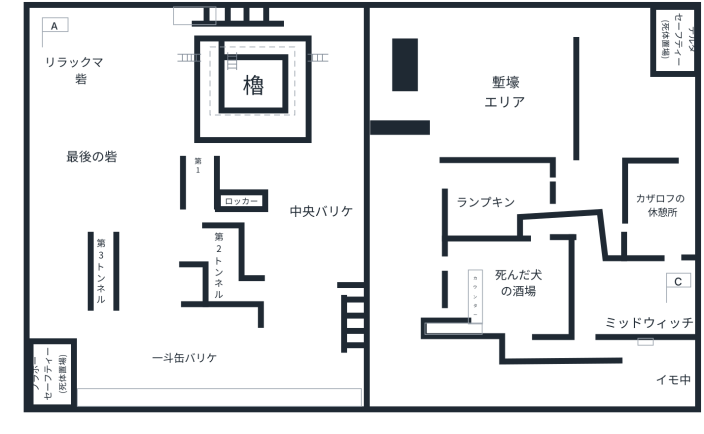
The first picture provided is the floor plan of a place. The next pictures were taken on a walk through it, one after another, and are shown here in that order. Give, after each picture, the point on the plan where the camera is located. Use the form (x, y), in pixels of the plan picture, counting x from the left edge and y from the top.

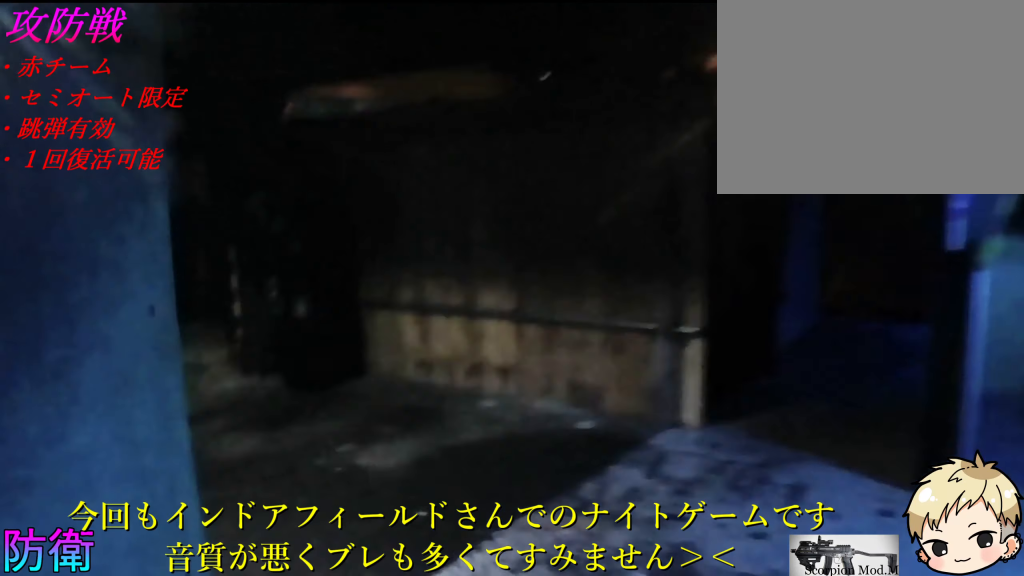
(125, 216)
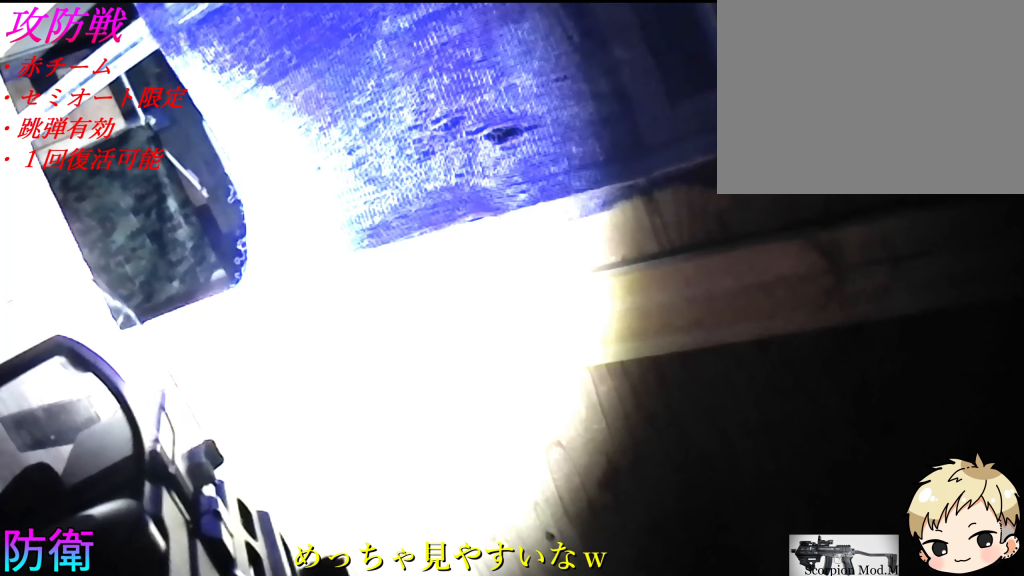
(200, 194)
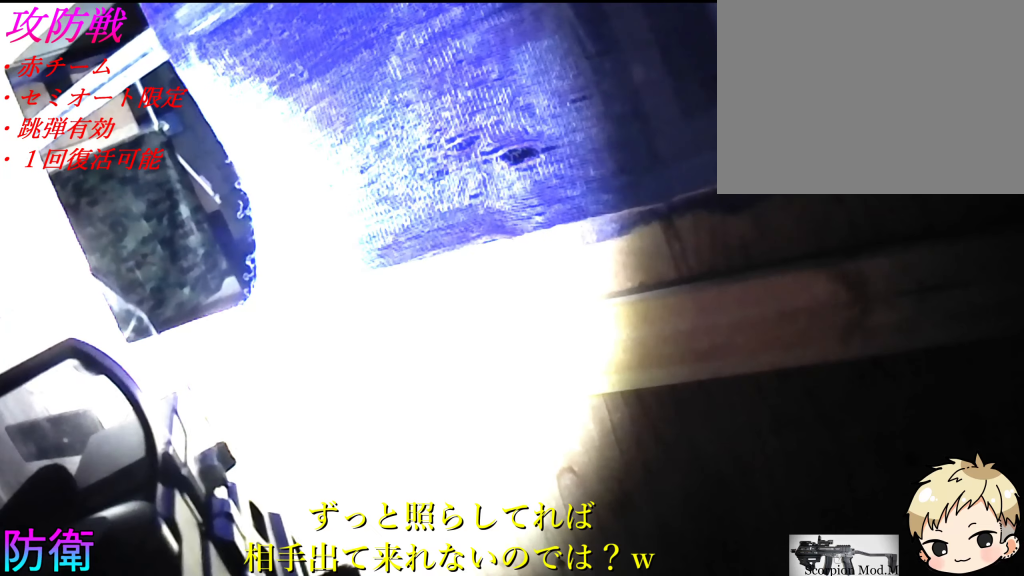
(200, 194)
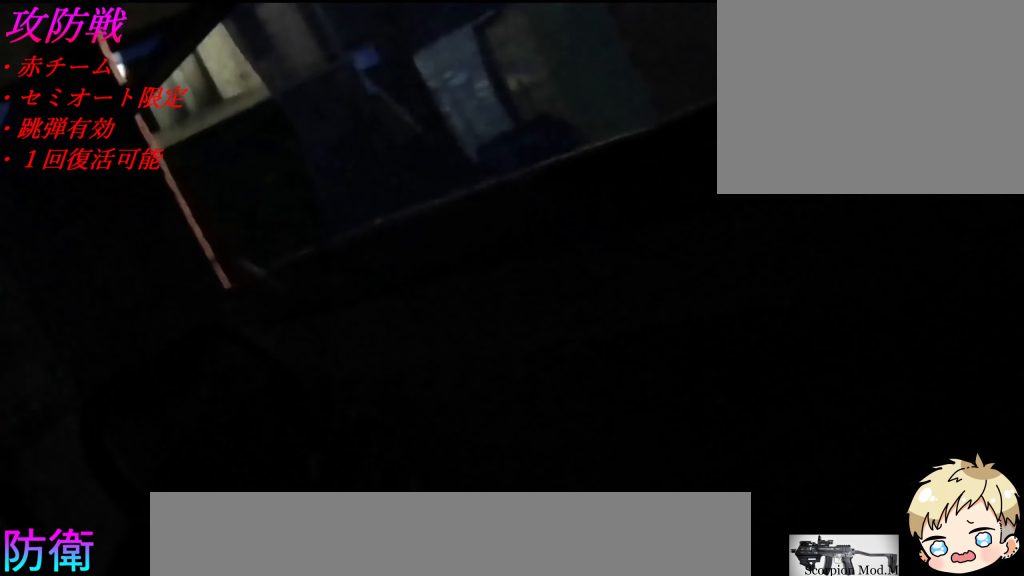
(200, 194)
